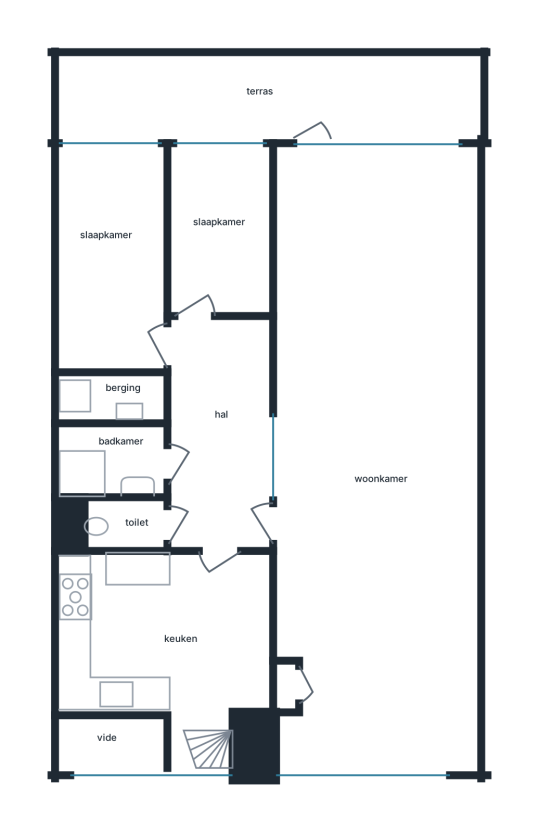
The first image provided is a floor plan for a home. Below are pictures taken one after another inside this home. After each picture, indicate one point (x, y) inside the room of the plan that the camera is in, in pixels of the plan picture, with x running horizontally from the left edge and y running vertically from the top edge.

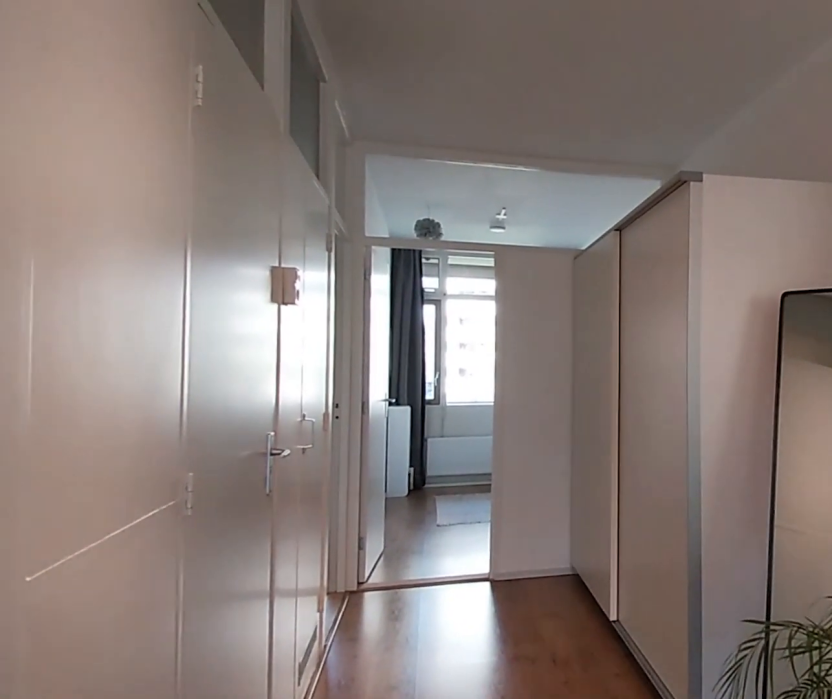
(220, 434)
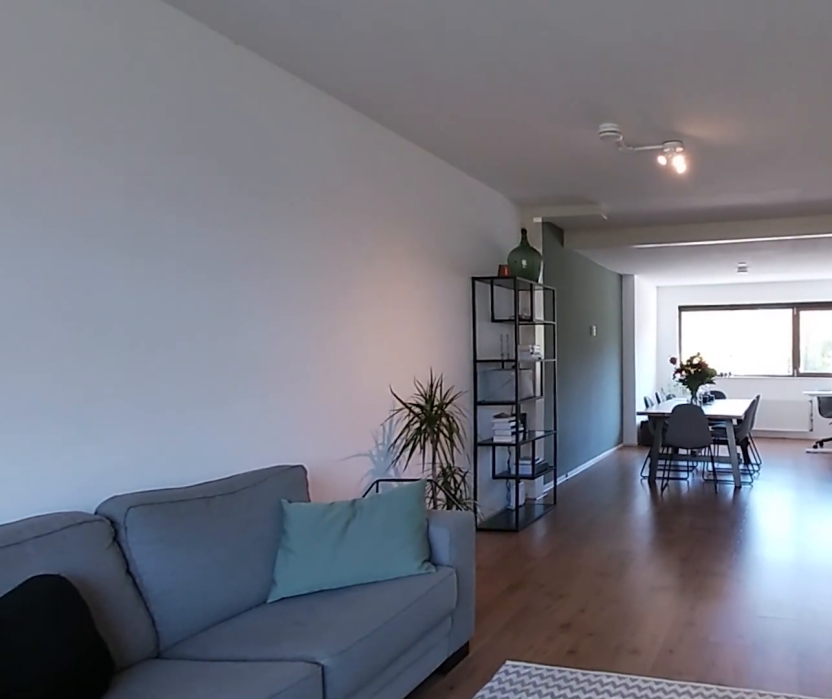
(388, 302)
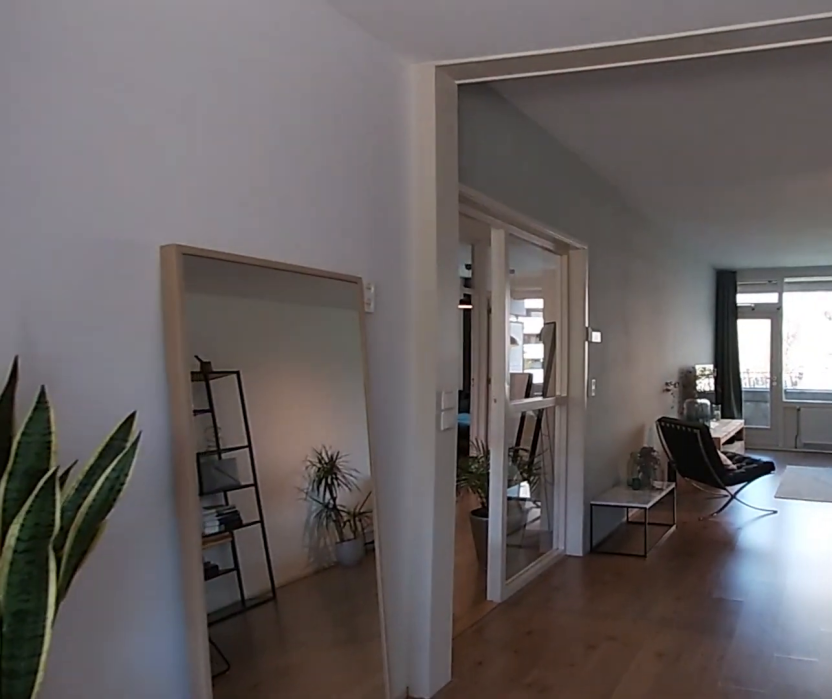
(388, 302)
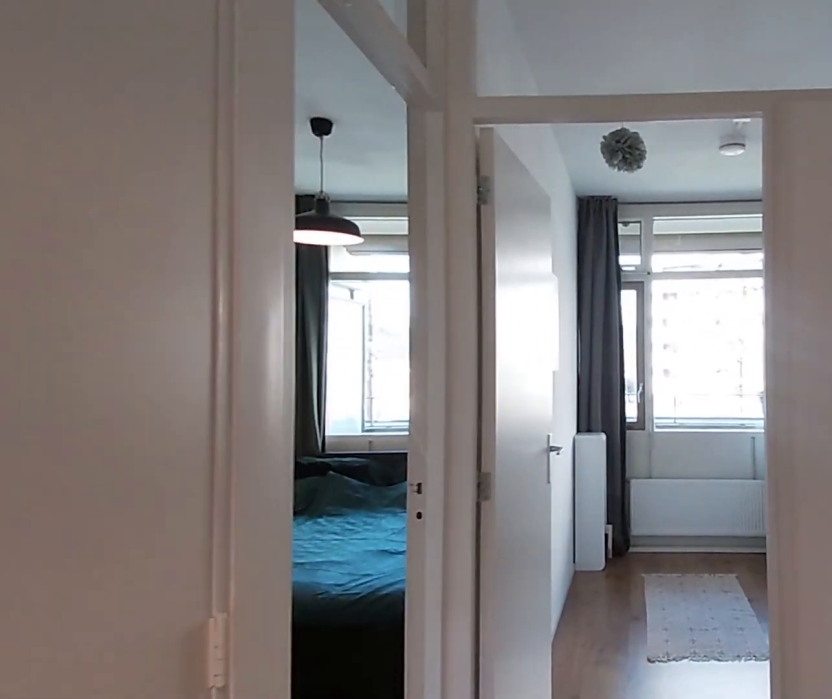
(220, 436)
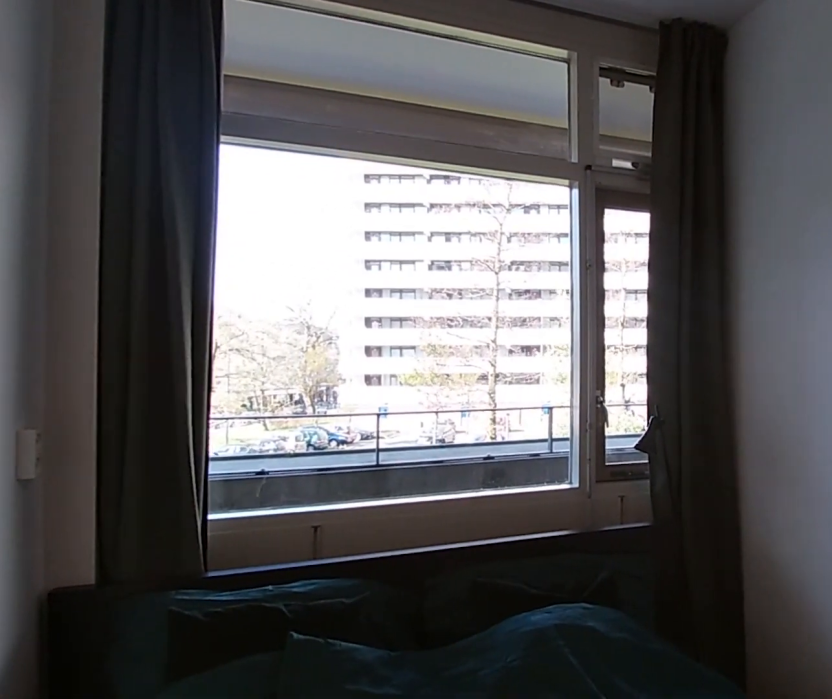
(114, 260)
